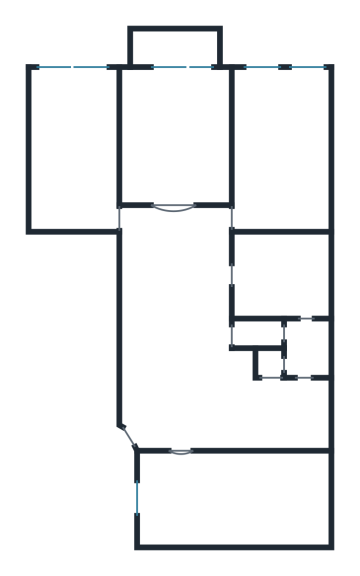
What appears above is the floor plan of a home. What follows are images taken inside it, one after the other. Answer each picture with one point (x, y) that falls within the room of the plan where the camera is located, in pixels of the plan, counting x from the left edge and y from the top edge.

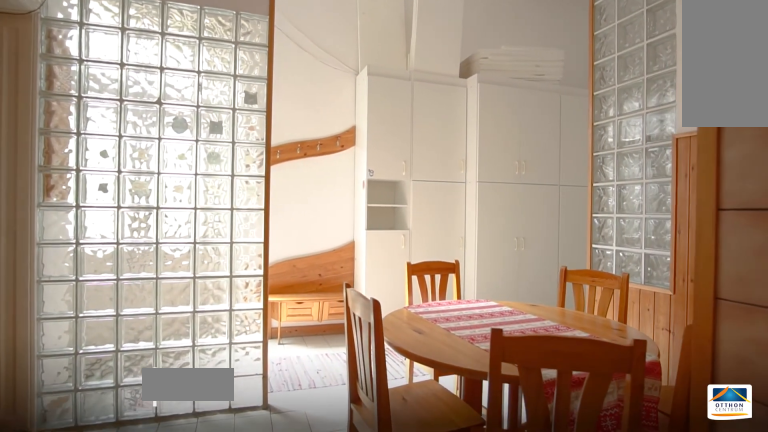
(230, 404)
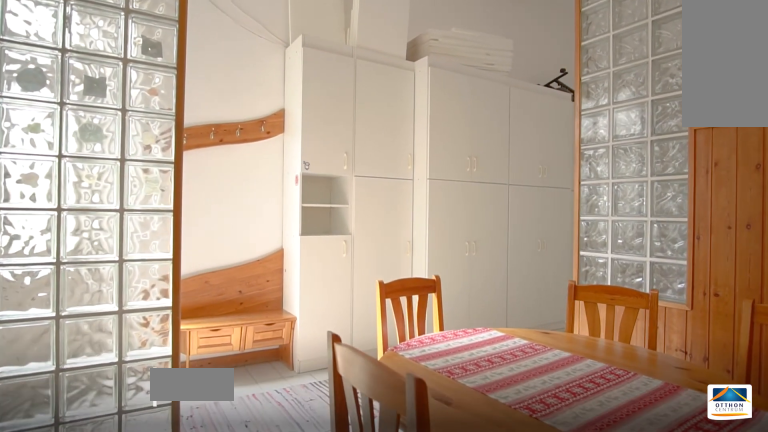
(230, 404)
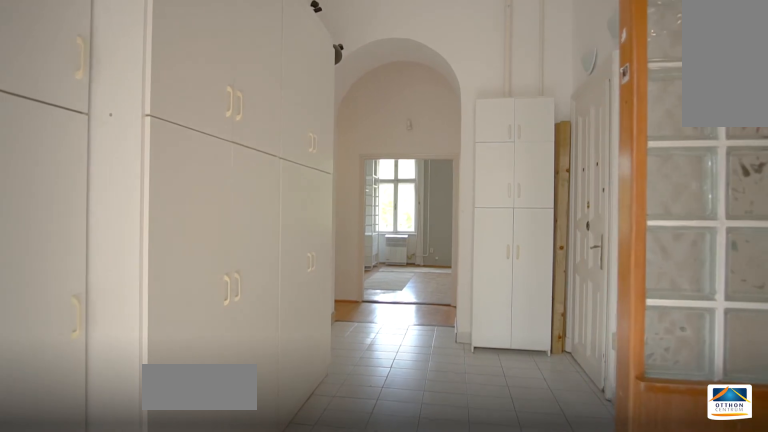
(179, 350)
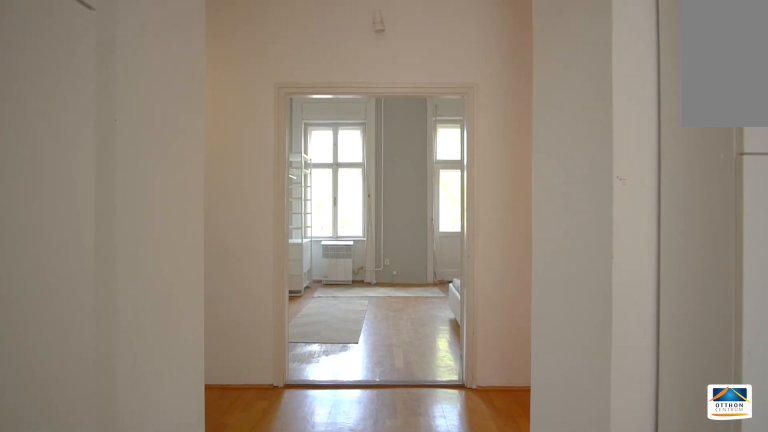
(179, 351)
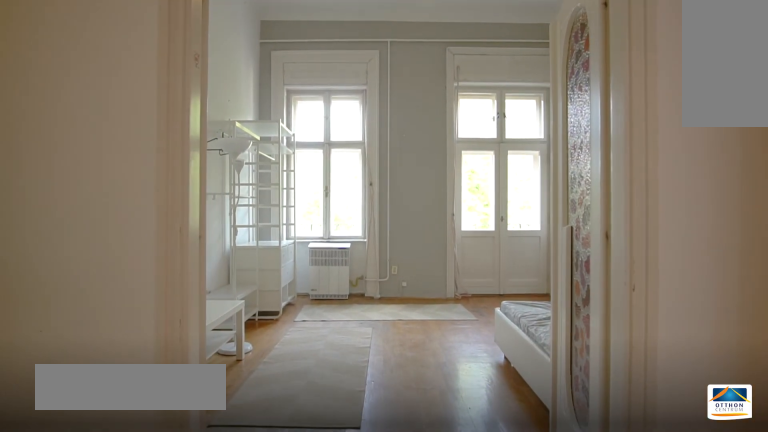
(180, 151)
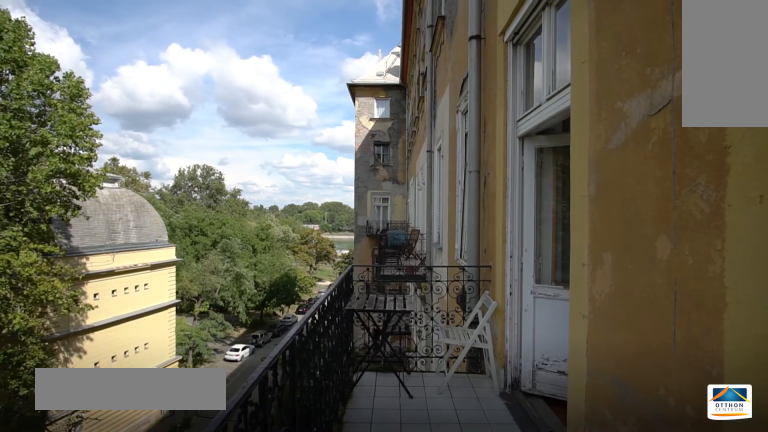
(177, 49)
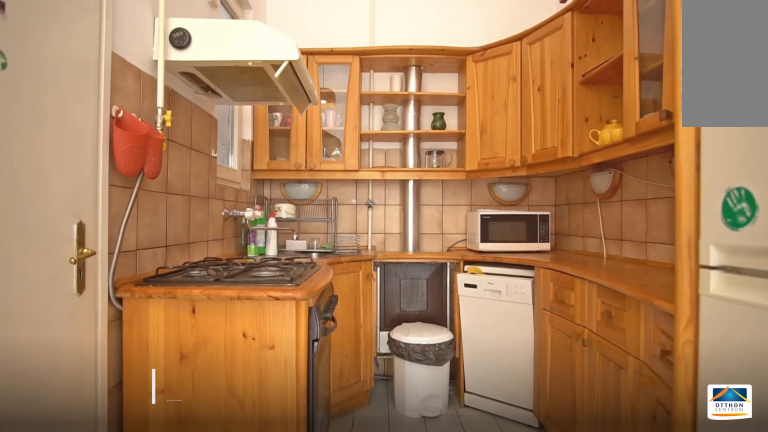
(310, 418)
